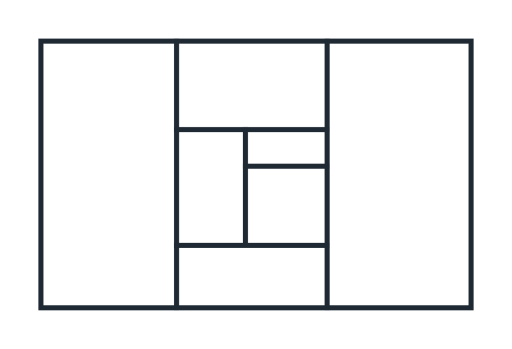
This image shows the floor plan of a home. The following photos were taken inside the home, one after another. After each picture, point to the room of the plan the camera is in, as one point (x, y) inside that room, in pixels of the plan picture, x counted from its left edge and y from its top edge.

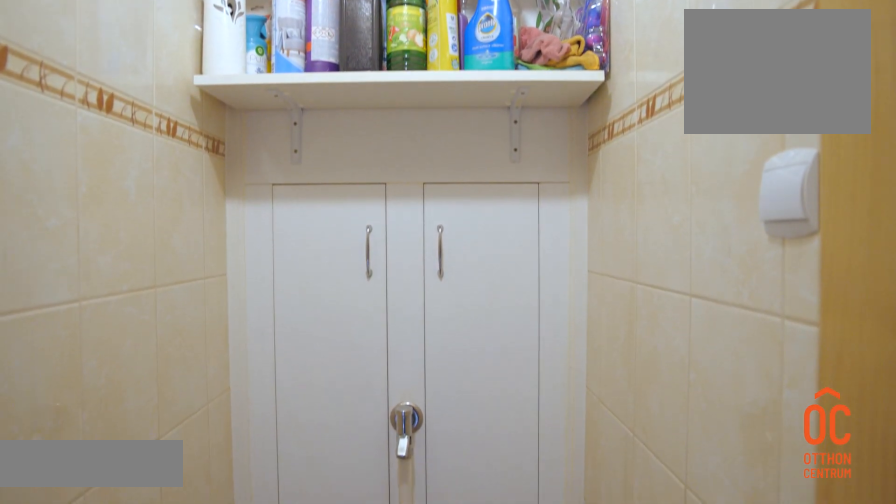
(283, 152)
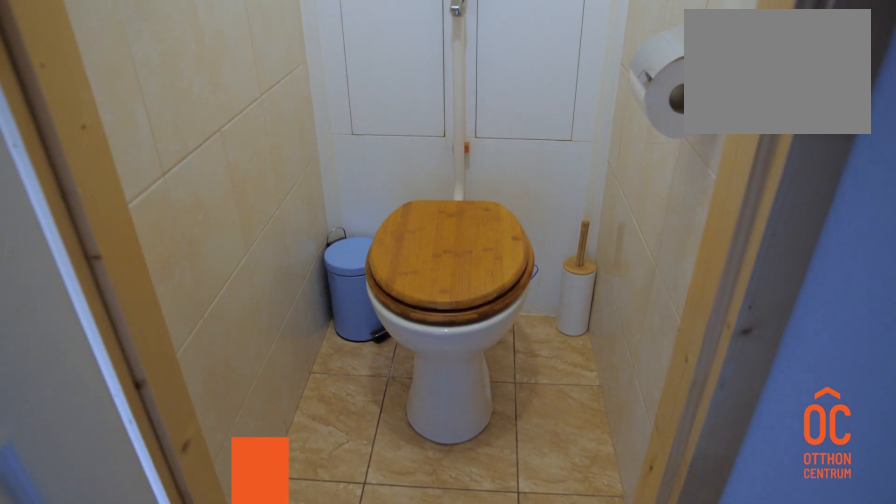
(283, 152)
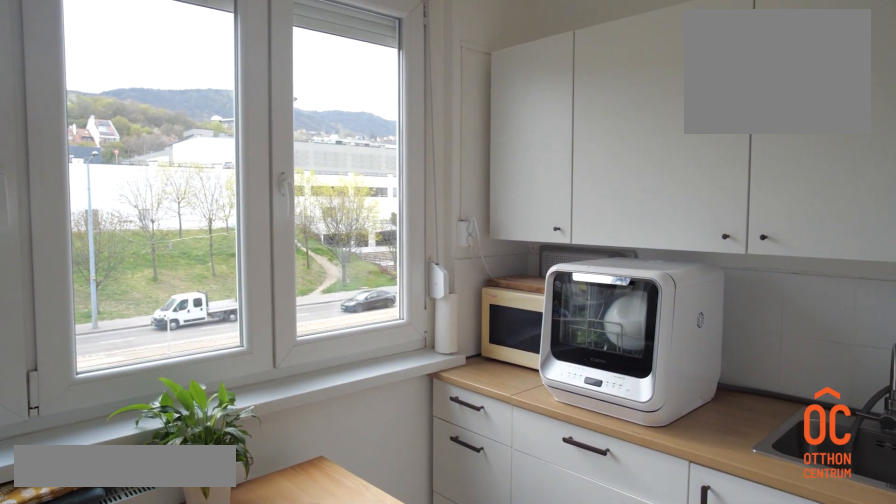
(253, 84)
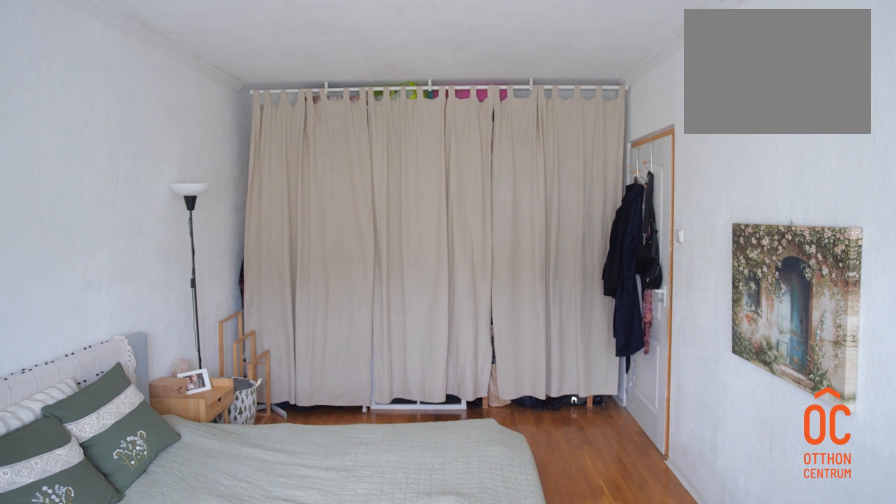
(400, 183)
